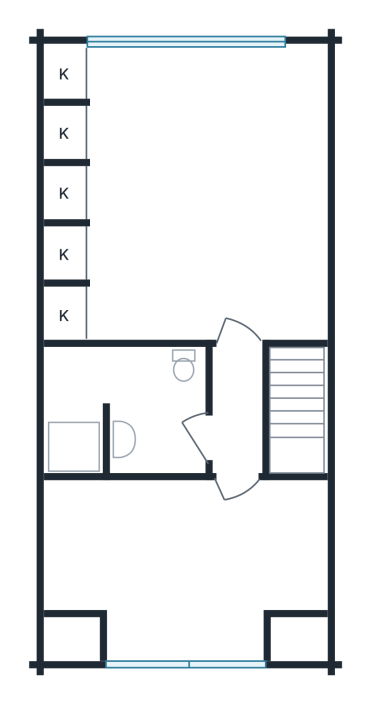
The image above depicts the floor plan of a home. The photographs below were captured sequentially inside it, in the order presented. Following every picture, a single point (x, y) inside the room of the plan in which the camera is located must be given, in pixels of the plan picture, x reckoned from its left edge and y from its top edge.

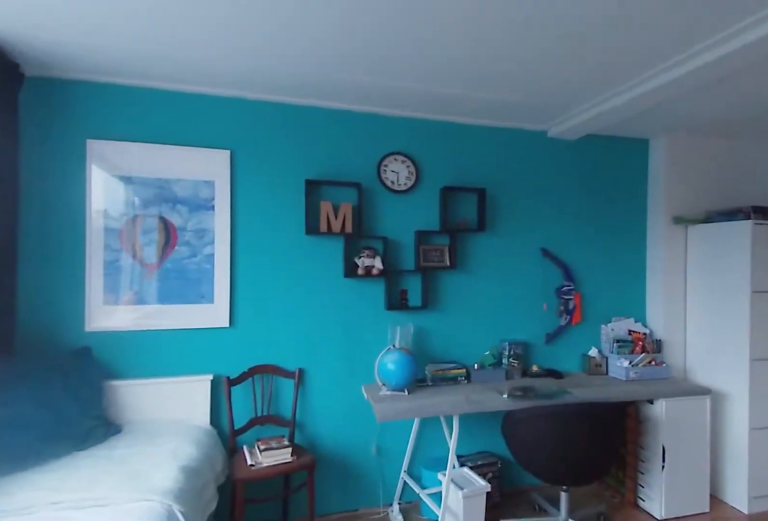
(191, 126)
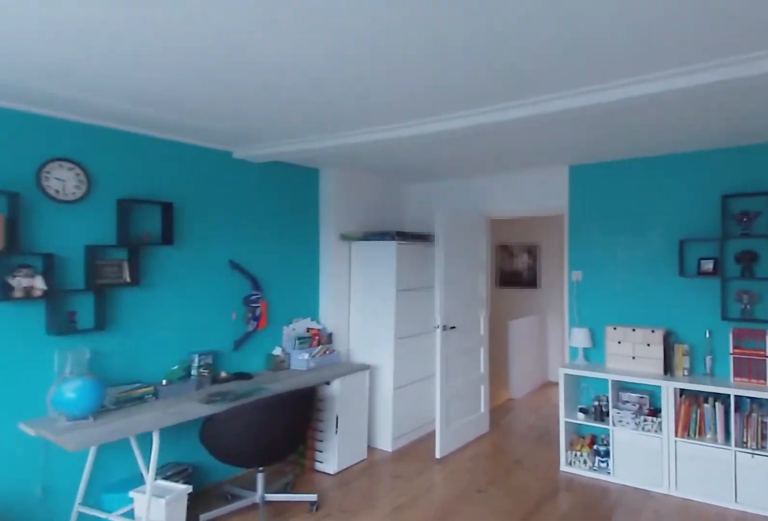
(191, 126)
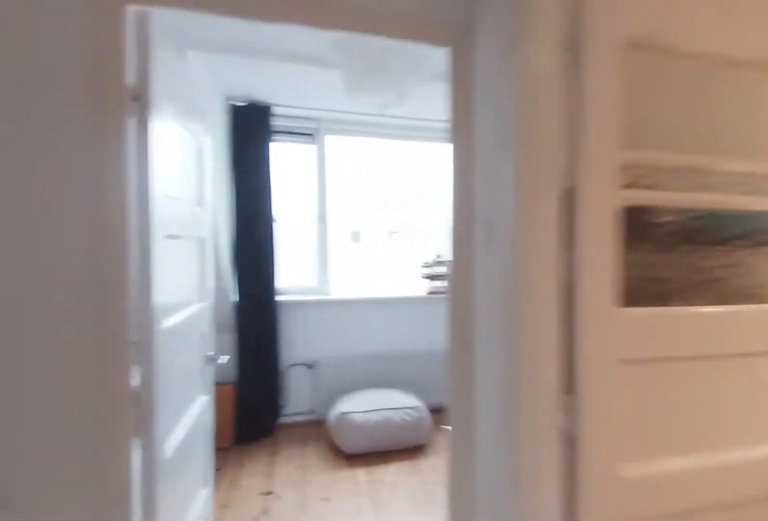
(245, 413)
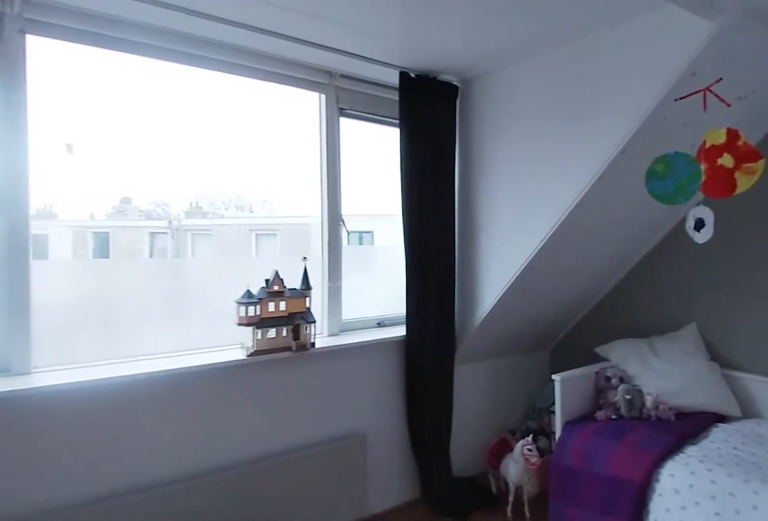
(186, 561)
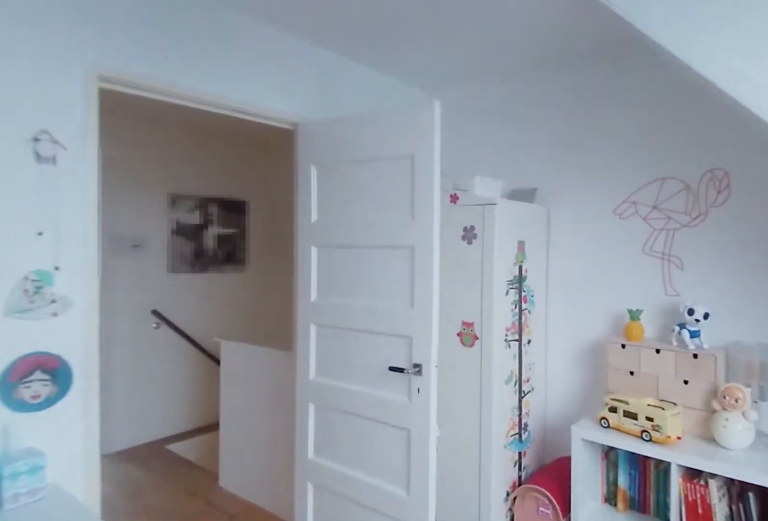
(186, 561)
